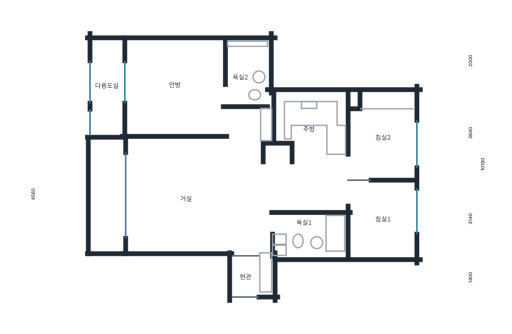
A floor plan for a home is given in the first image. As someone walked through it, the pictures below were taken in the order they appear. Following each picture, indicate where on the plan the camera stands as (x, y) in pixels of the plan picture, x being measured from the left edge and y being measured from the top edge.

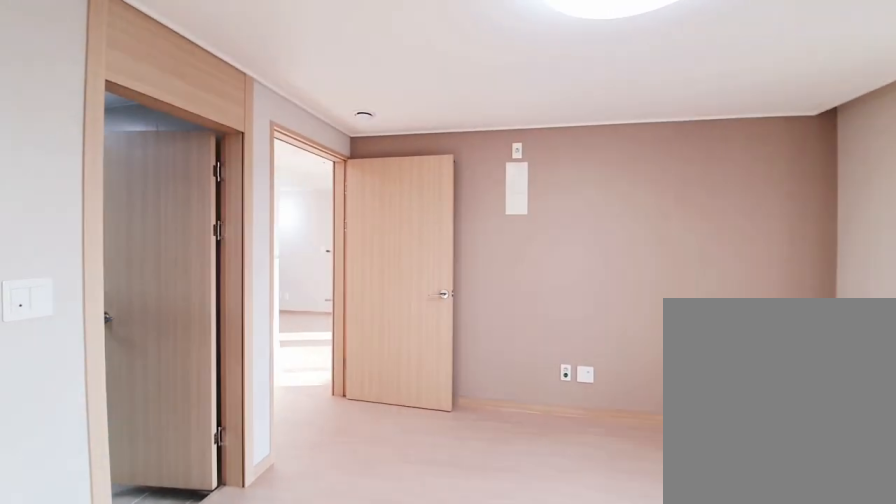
(168, 107)
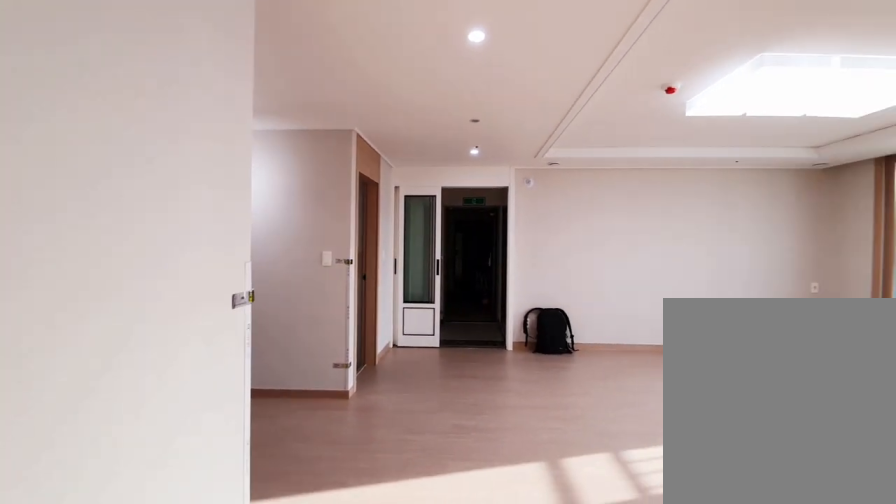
(241, 132)
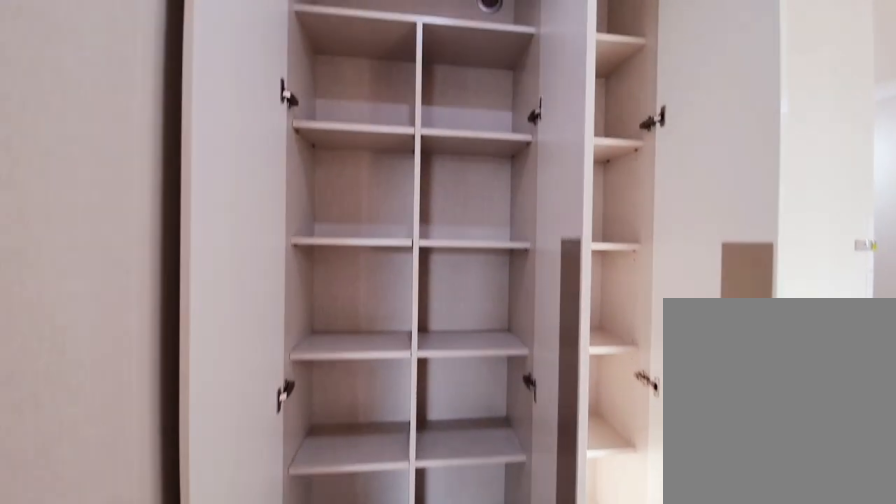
(241, 132)
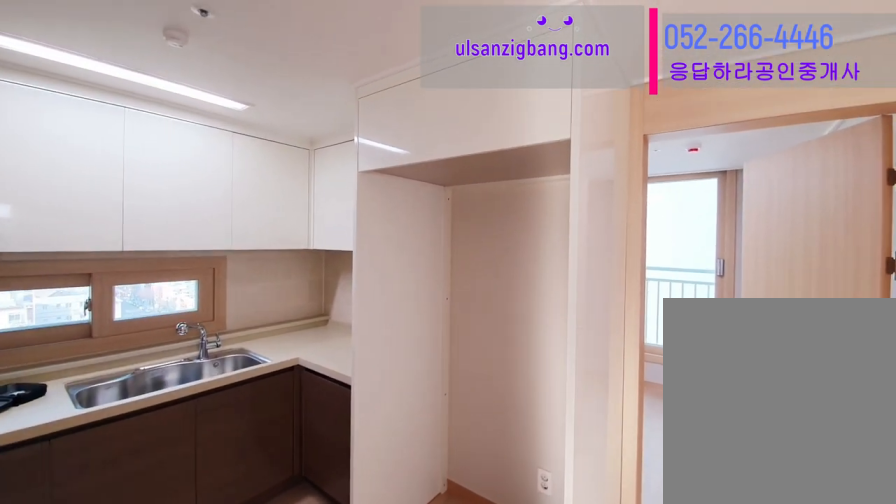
(313, 135)
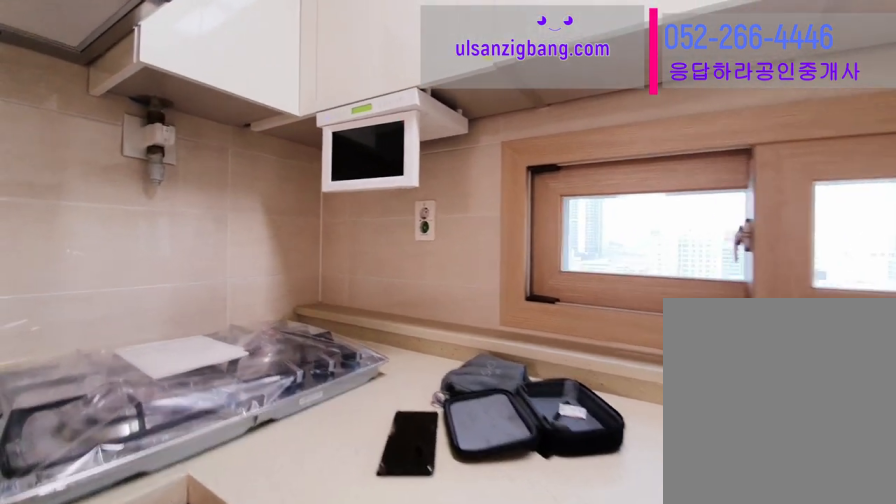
(313, 135)
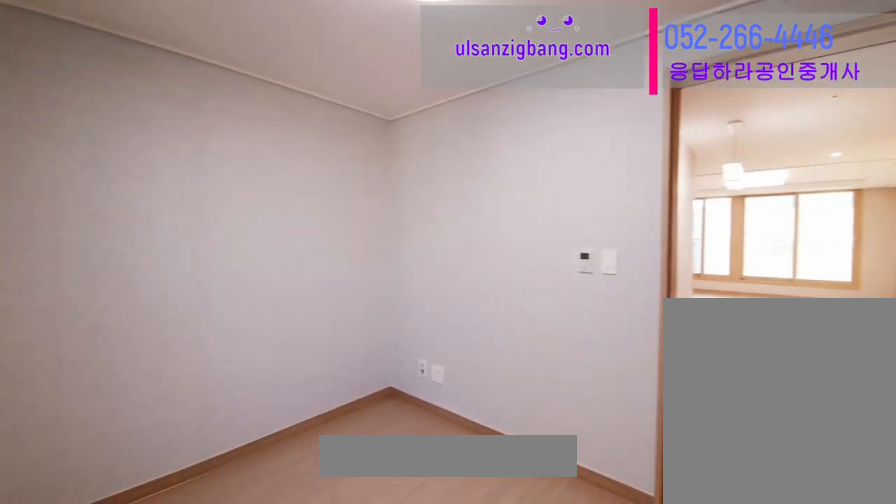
(386, 217)
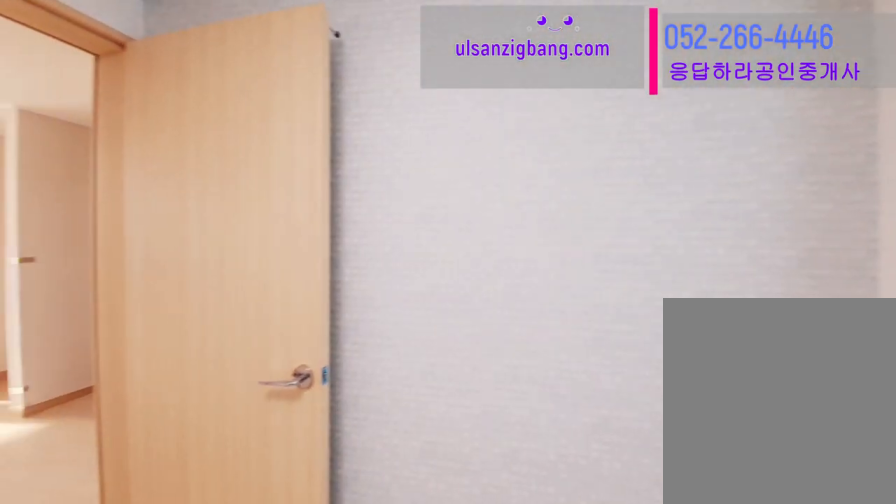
(387, 216)
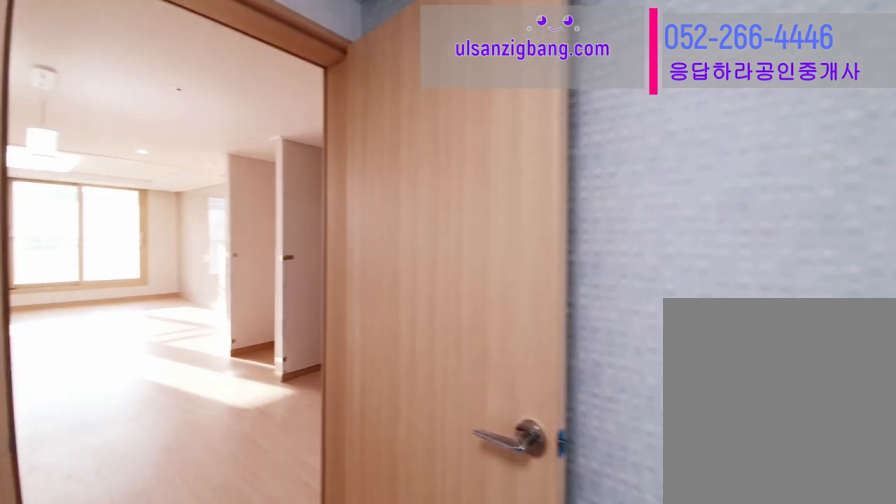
(386, 218)
